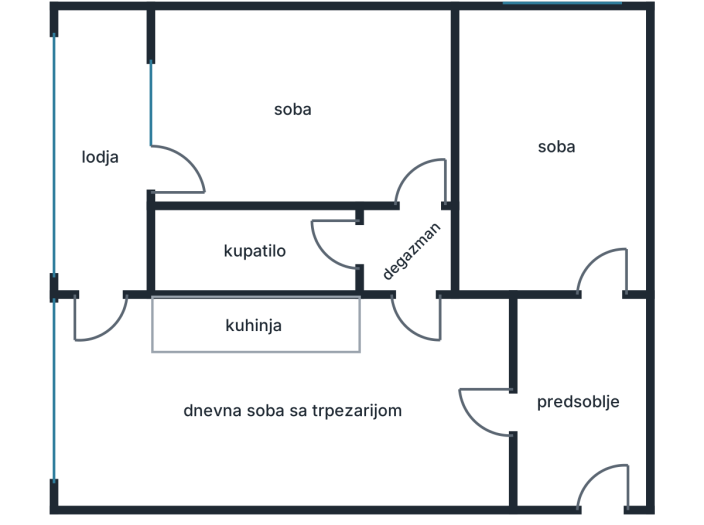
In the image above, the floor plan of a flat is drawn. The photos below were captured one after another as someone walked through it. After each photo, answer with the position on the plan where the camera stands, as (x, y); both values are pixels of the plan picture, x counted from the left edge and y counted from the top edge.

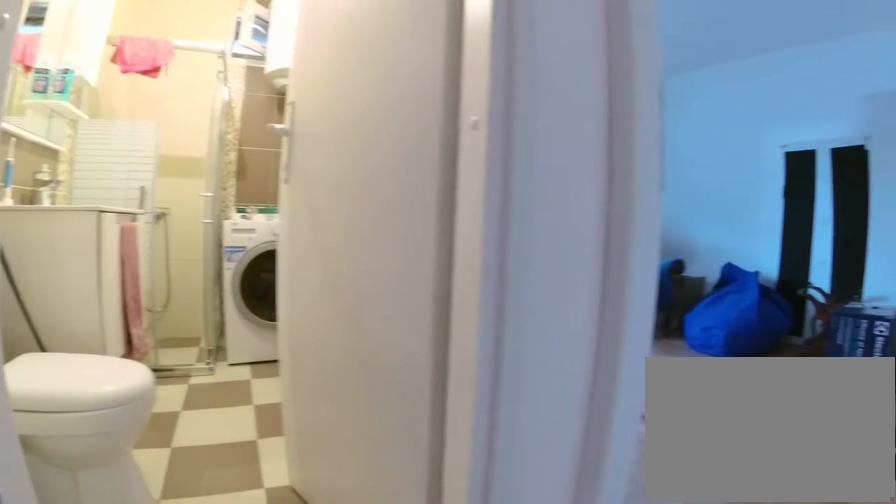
(405, 284)
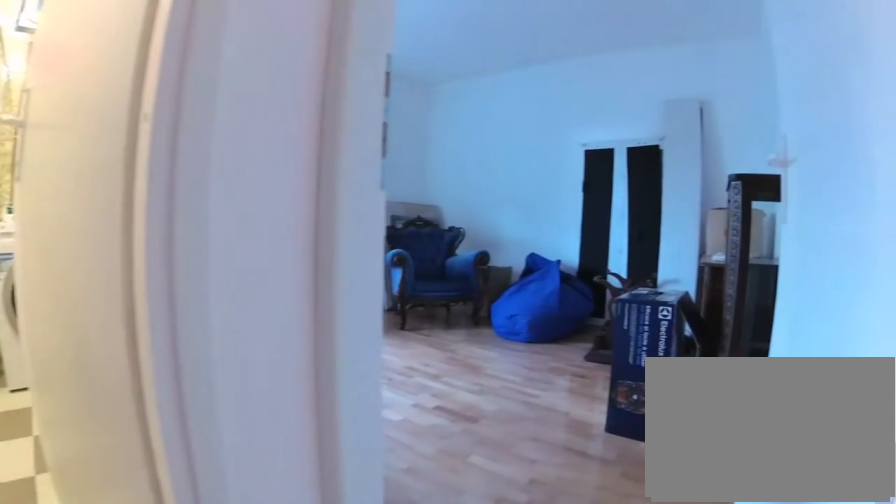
(412, 284)
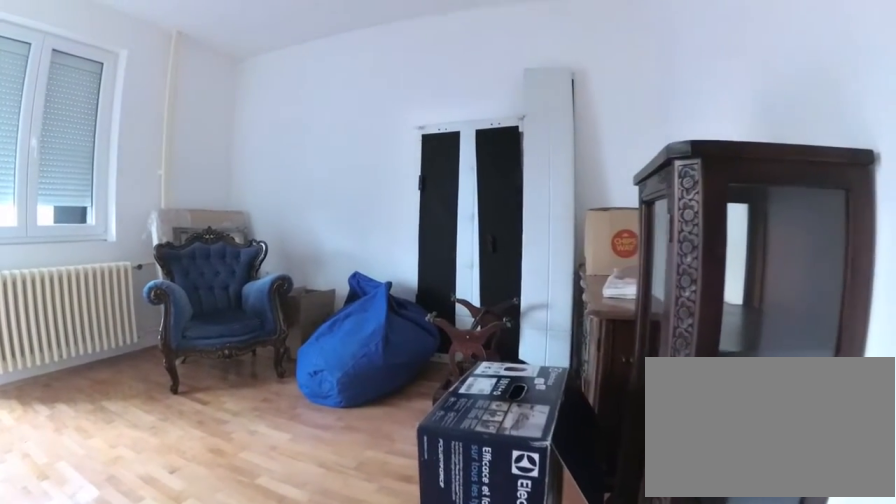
(422, 214)
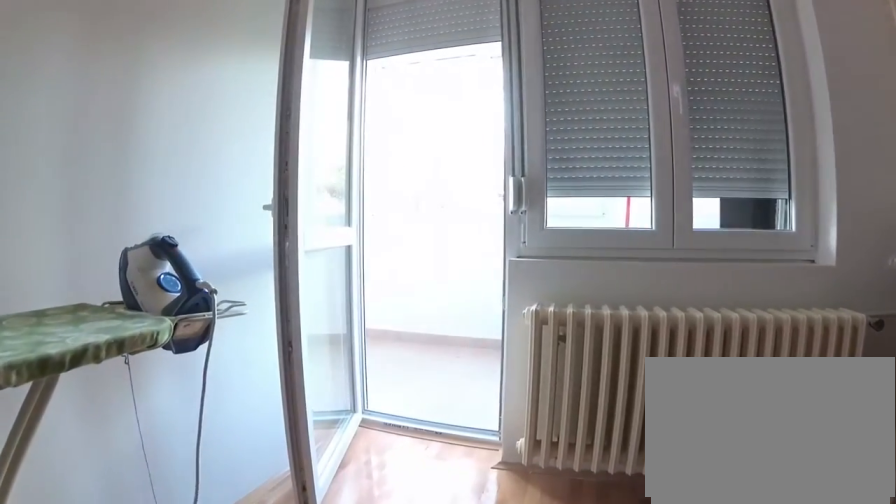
(331, 156)
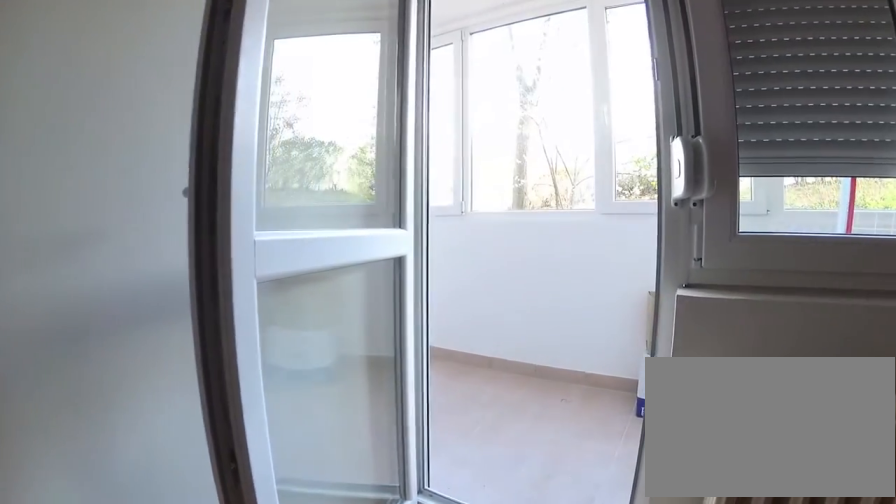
(259, 160)
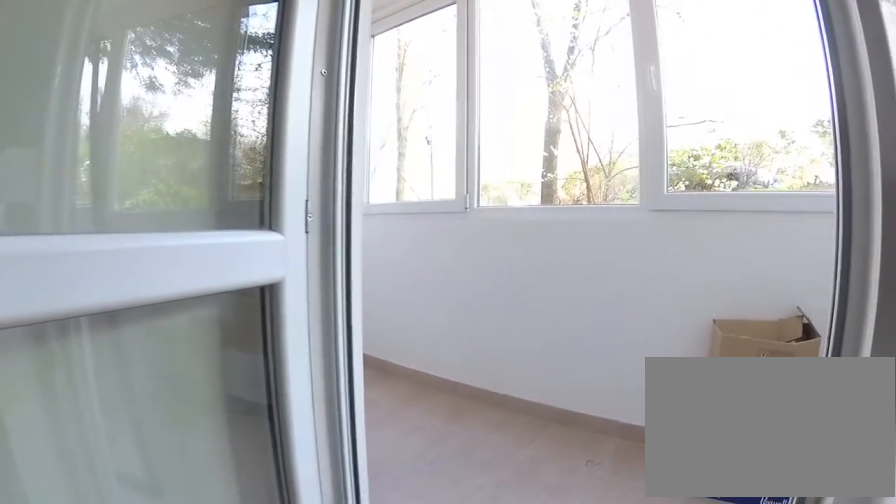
(196, 163)
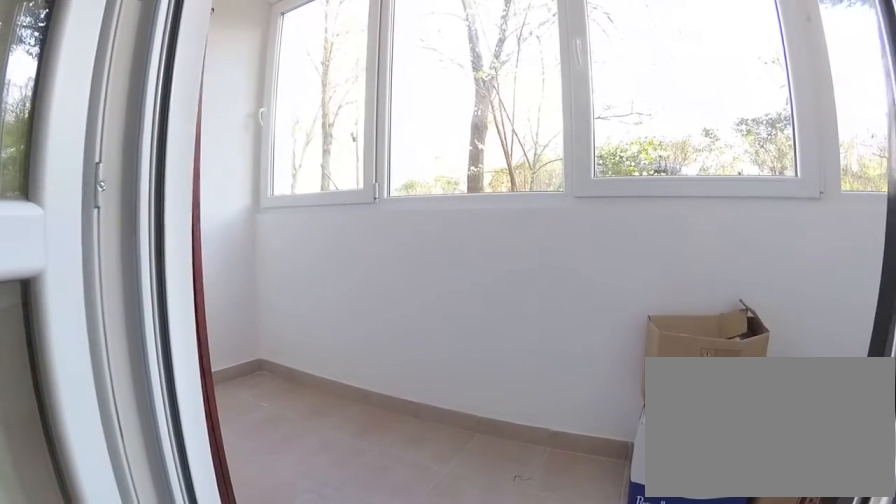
(172, 162)
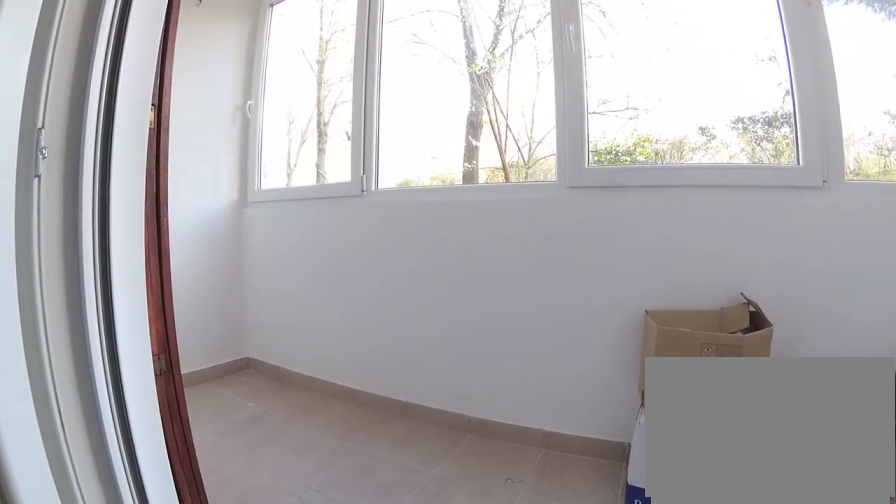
(169, 161)
